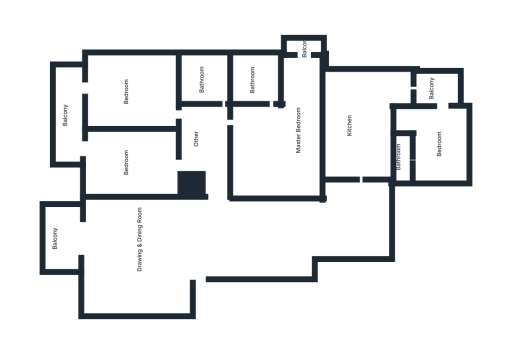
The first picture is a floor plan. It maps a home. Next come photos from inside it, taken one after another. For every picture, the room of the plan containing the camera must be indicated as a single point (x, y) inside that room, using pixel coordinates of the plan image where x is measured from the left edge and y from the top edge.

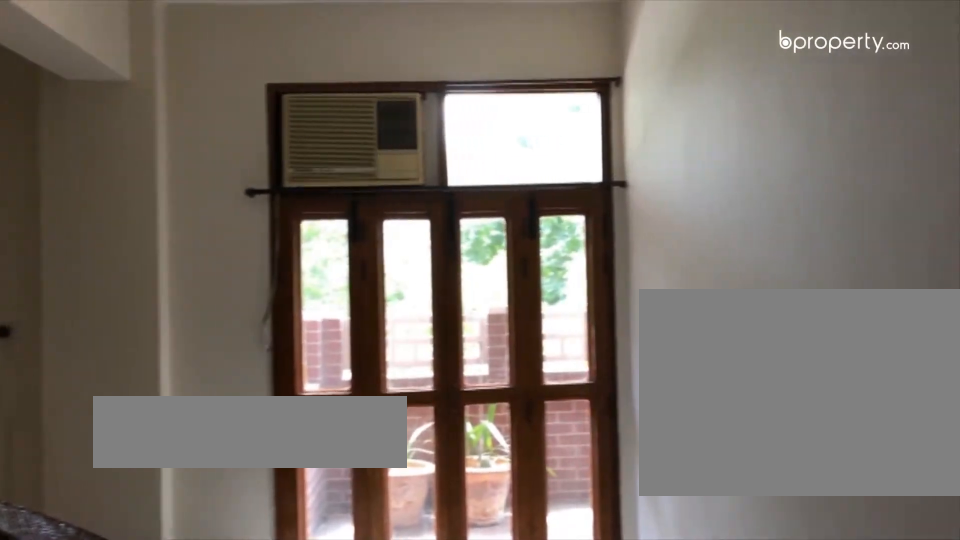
(138, 157)
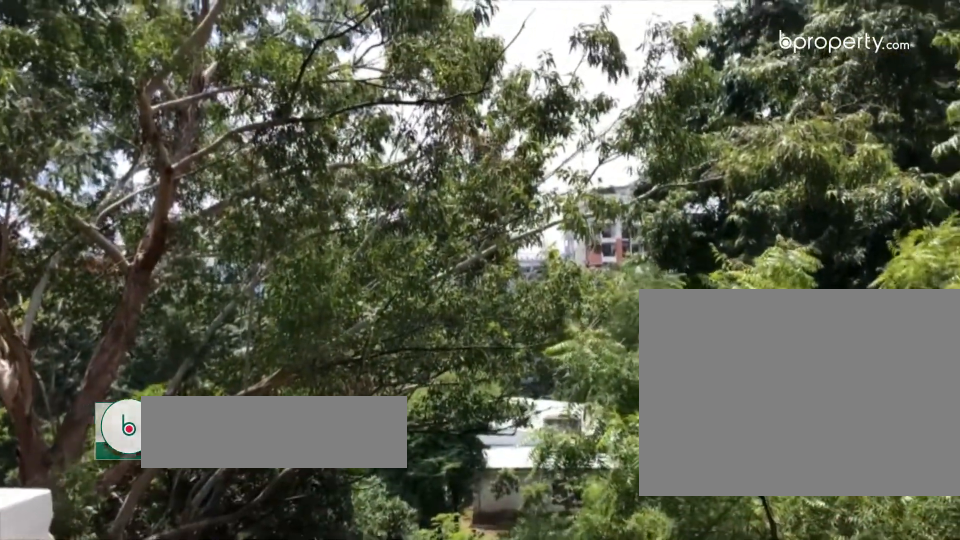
(69, 137)
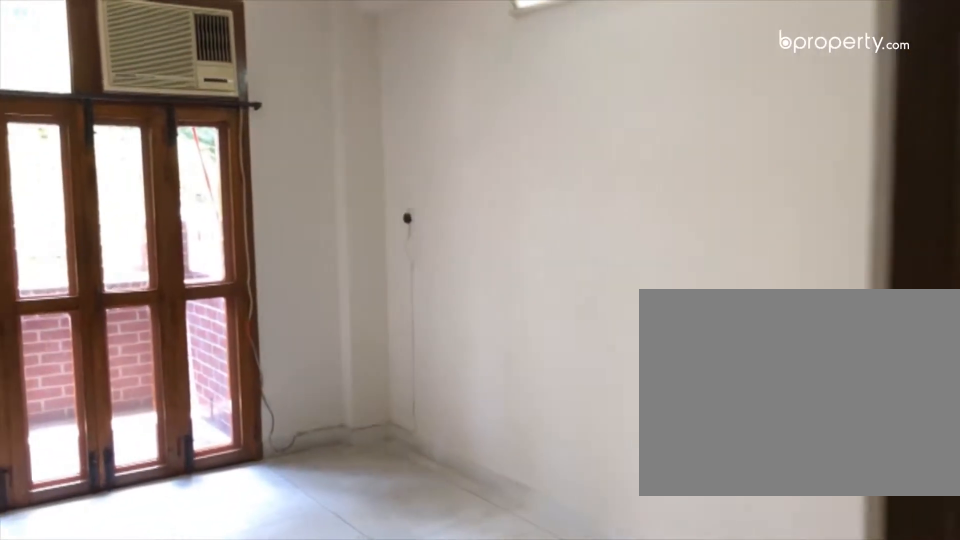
(126, 88)
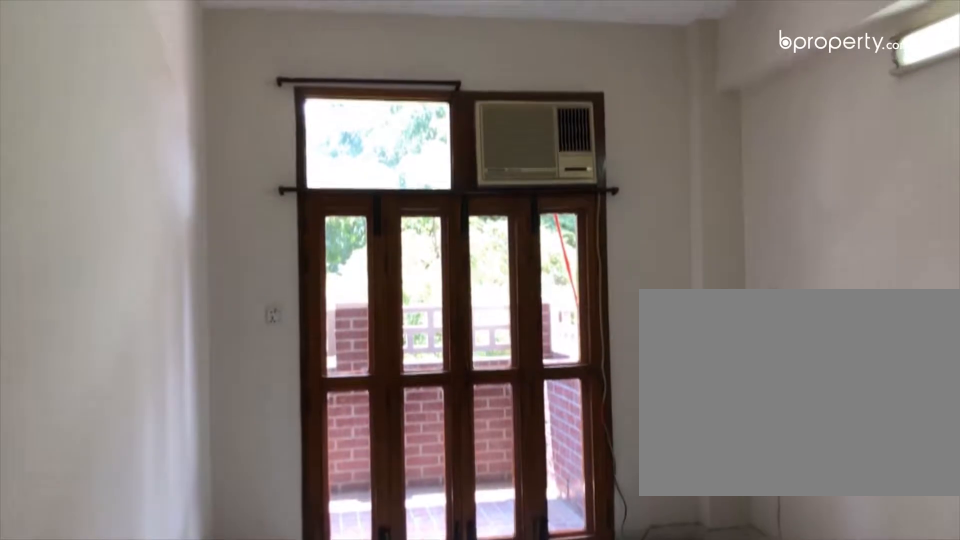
(126, 88)
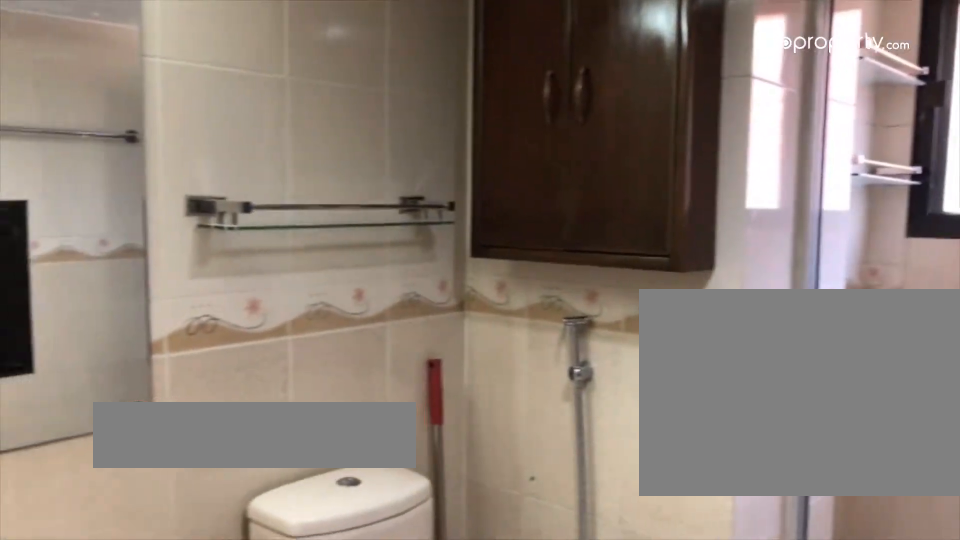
(202, 67)
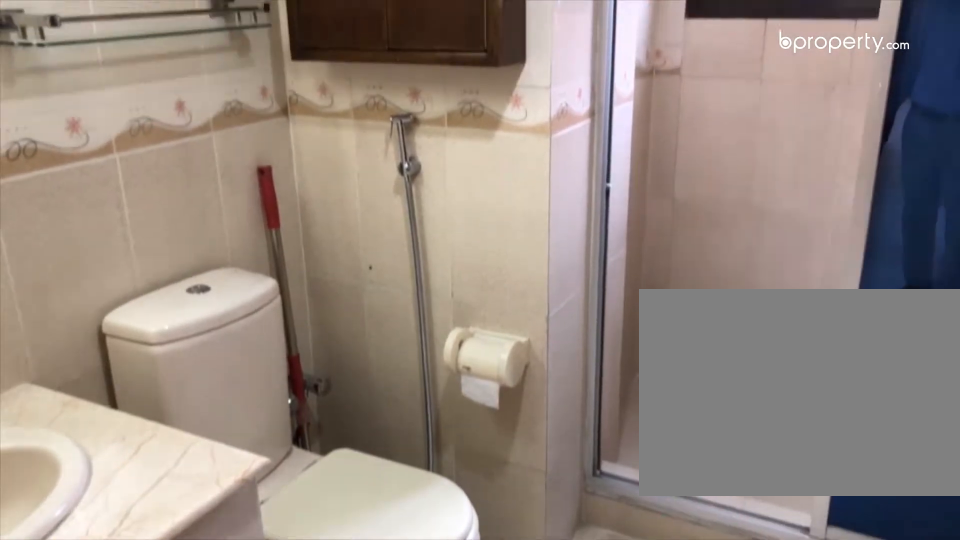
(202, 67)
